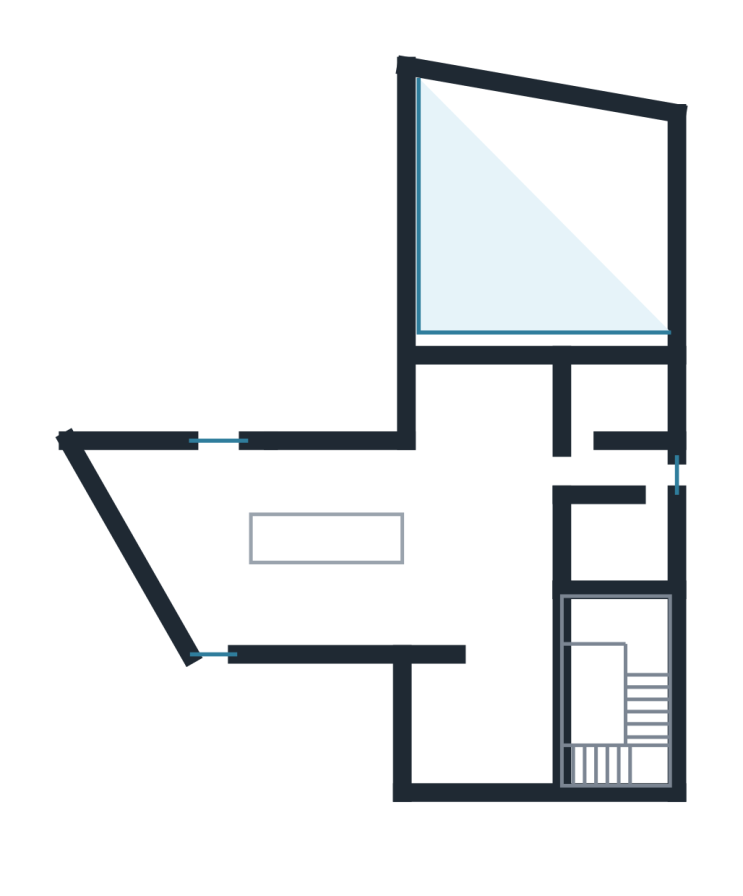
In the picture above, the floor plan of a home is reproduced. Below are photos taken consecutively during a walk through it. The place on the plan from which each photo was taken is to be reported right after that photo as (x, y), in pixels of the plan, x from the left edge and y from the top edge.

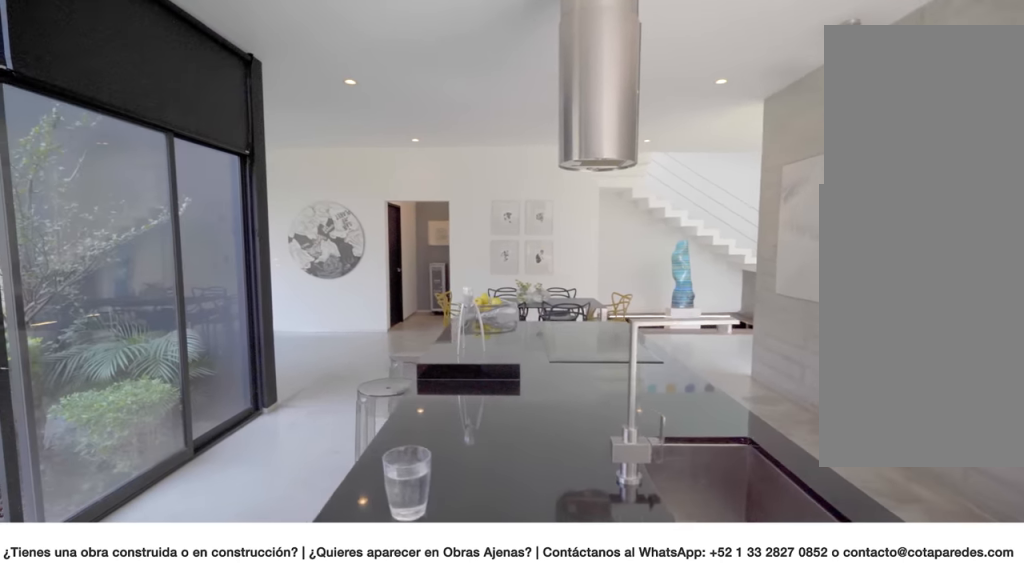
(218, 538)
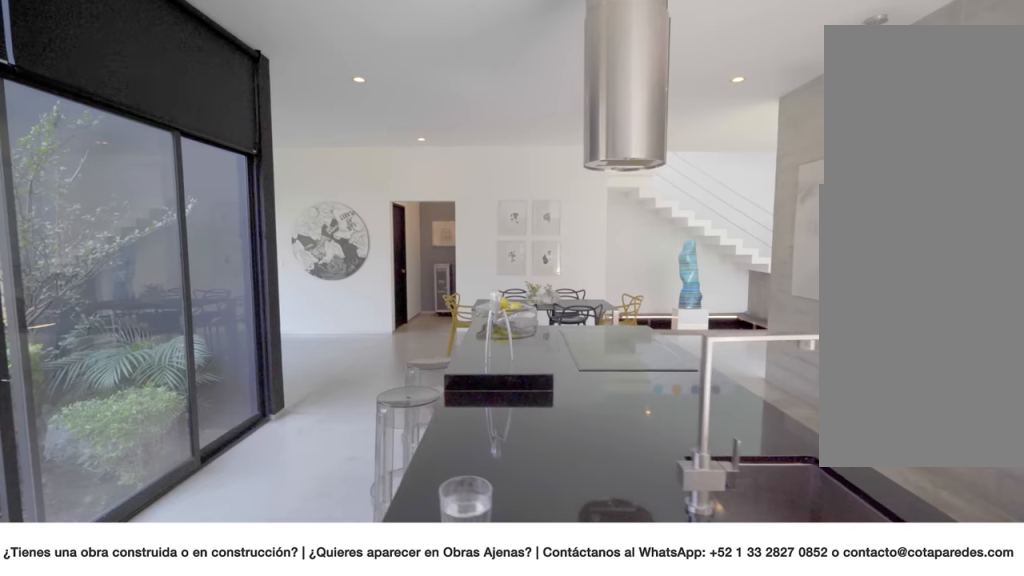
(217, 539)
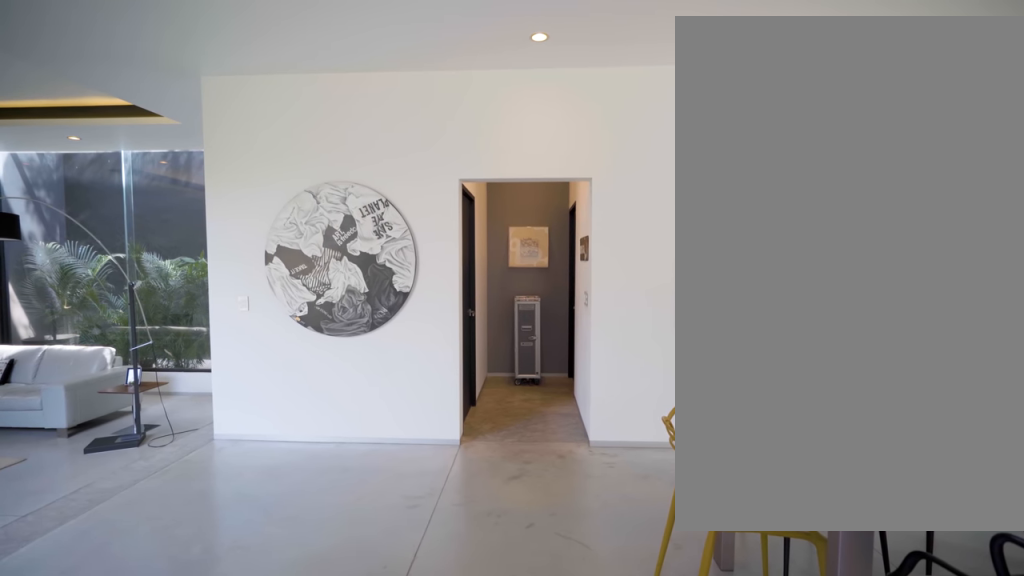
(405, 487)
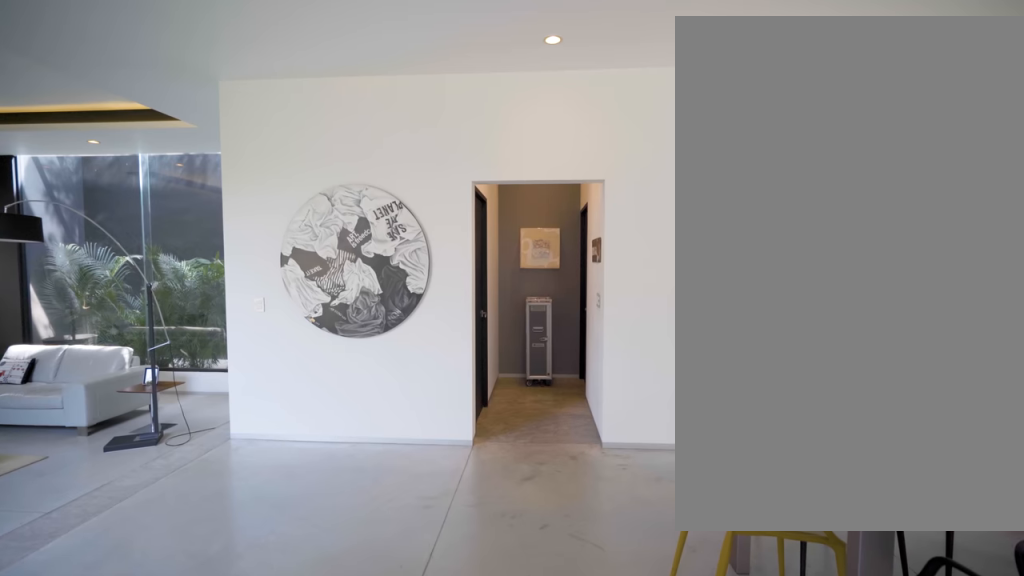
(405, 487)
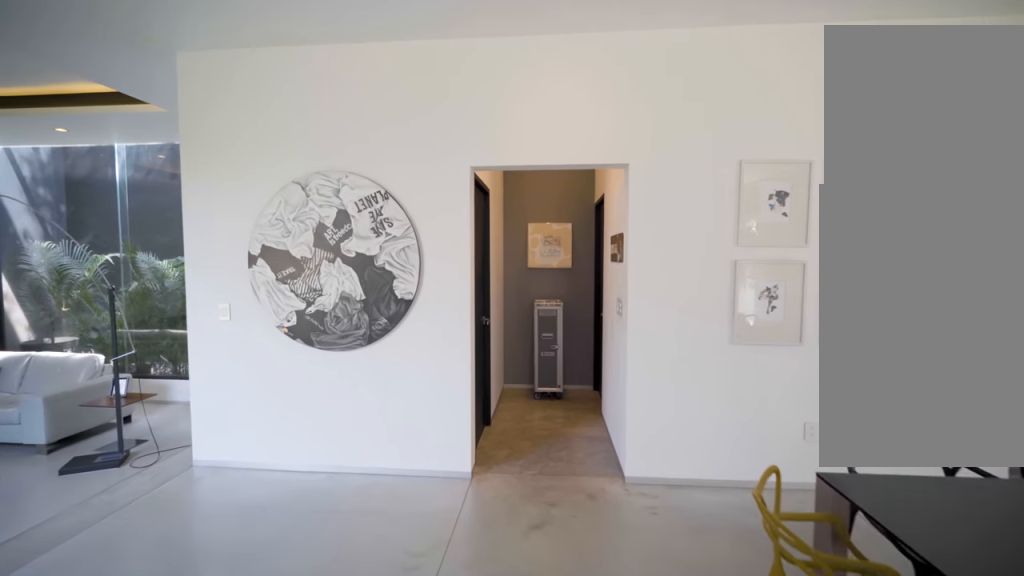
(406, 486)
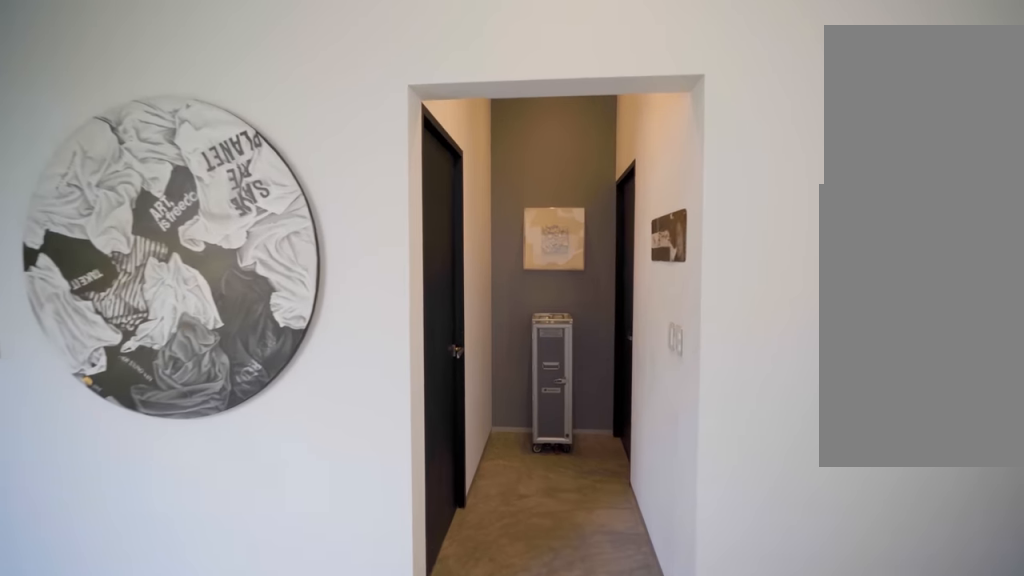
(410, 486)
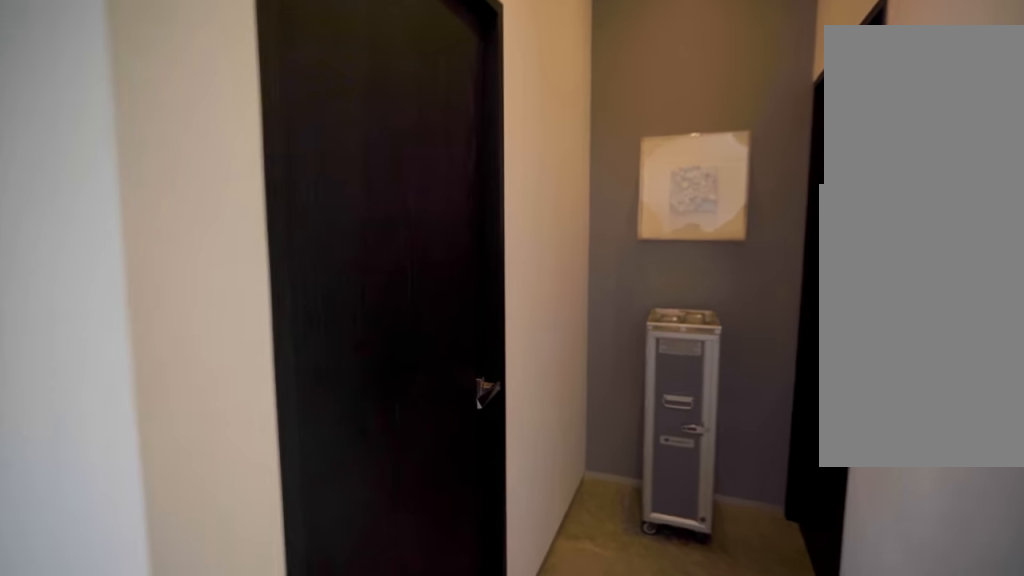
(526, 478)
